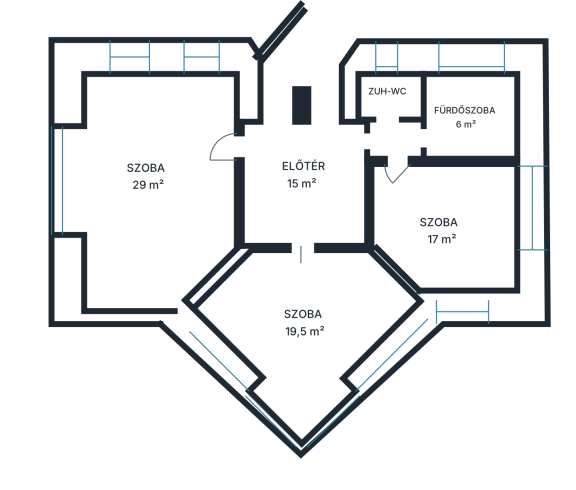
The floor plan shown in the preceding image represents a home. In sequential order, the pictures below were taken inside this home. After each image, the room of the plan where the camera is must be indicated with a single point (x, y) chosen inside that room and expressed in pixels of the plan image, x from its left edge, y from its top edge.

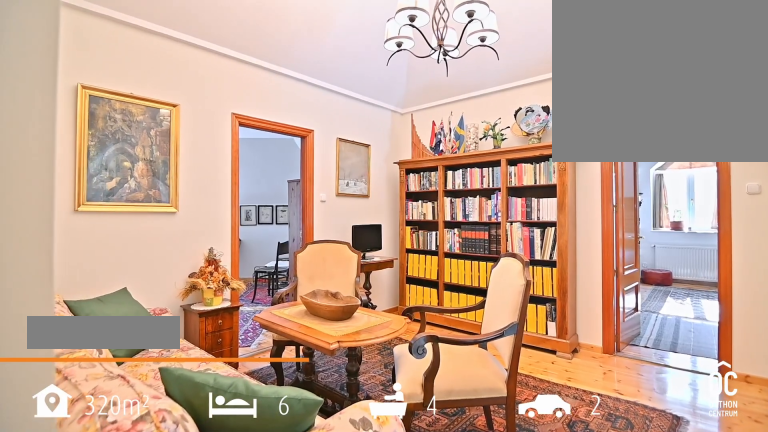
(302, 183)
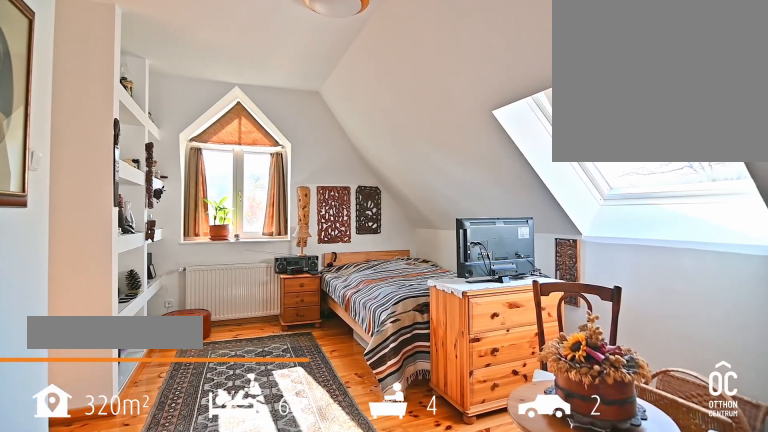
(150, 180)
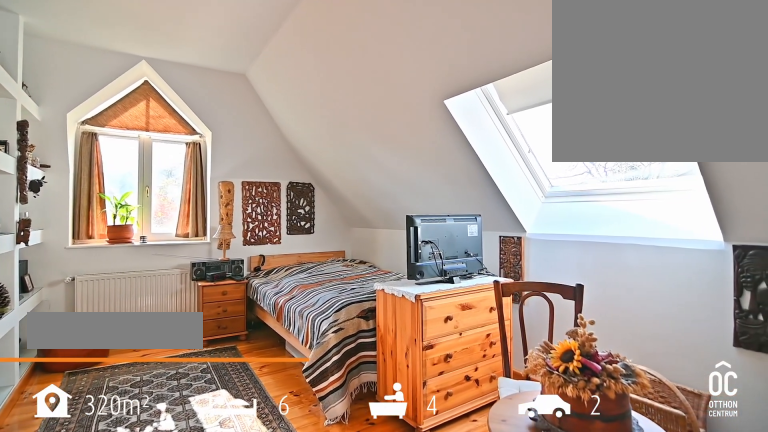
(150, 180)
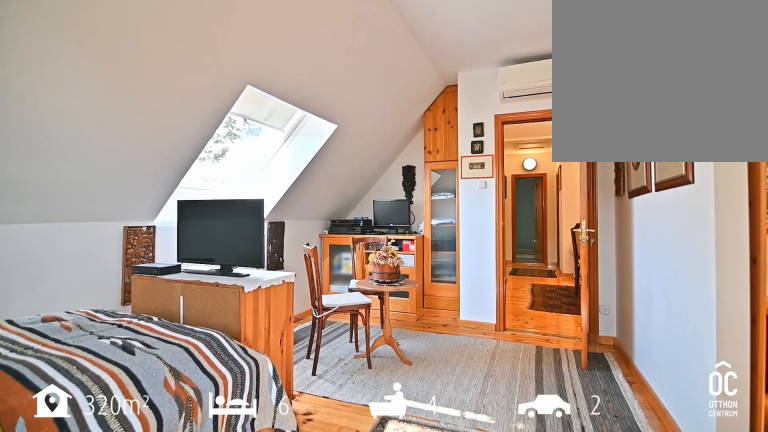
(150, 180)
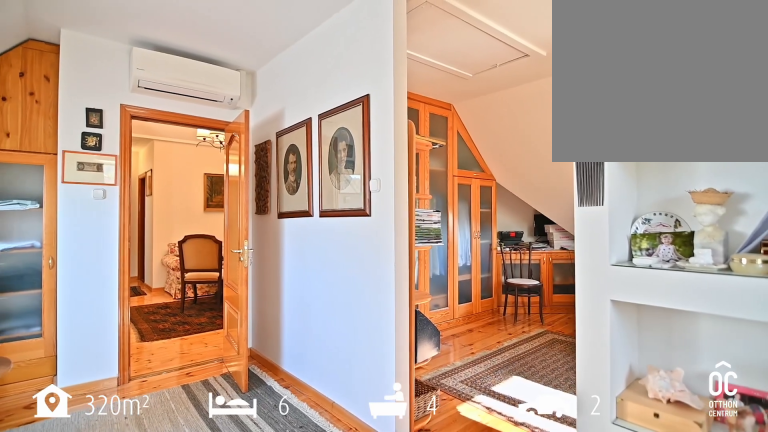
(150, 180)
